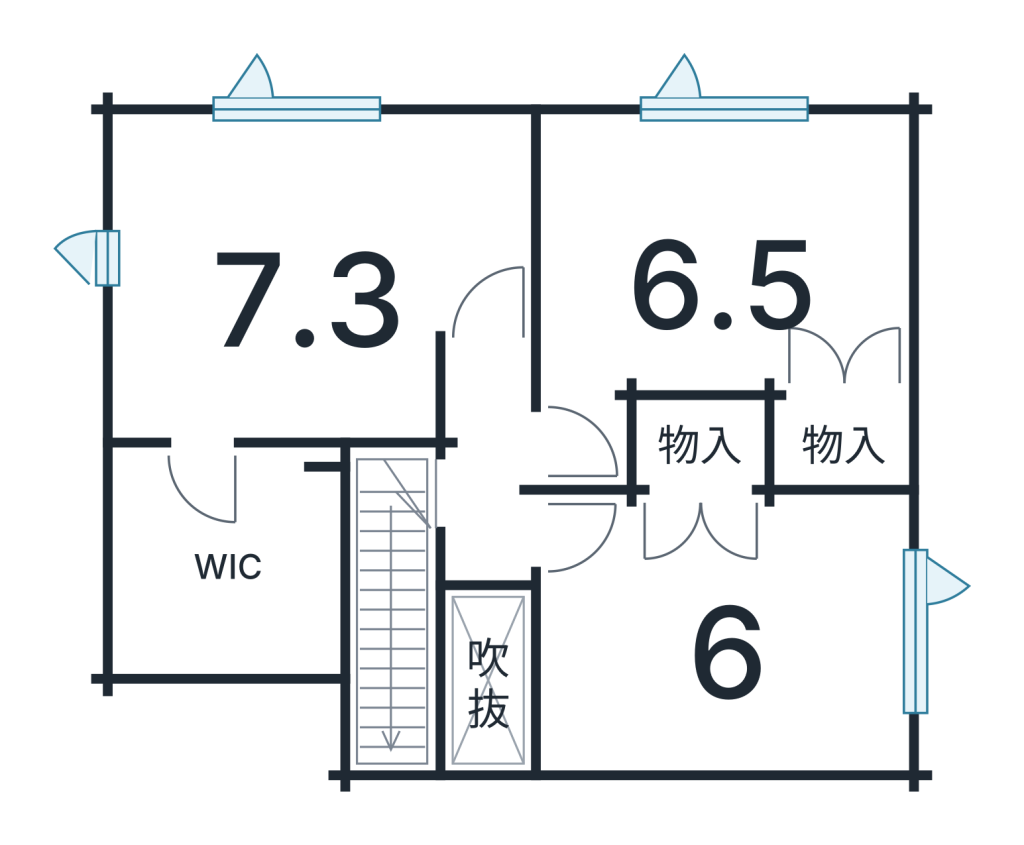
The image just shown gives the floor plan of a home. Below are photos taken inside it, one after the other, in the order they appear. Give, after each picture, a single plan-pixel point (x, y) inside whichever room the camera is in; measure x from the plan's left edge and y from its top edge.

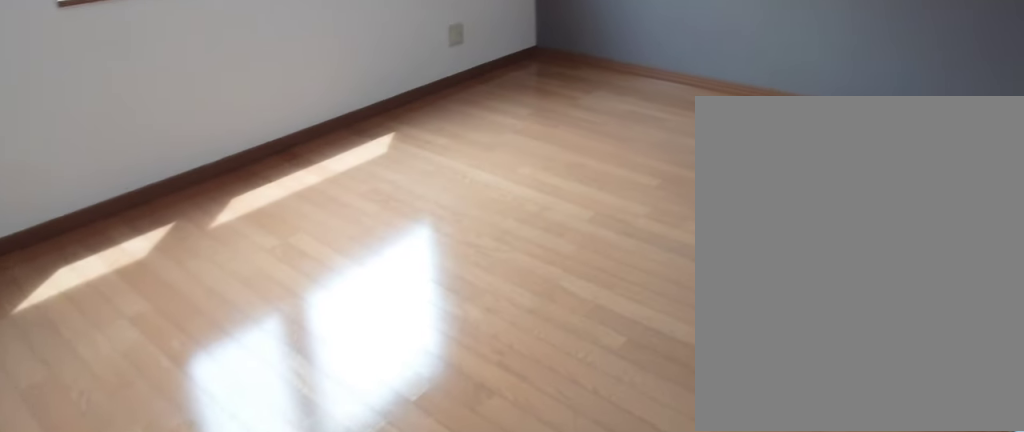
(705, 267)
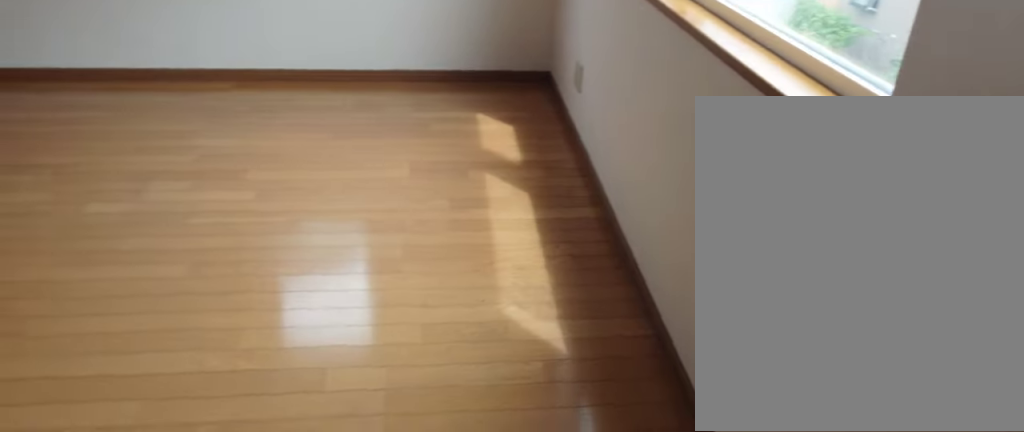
(275, 292)
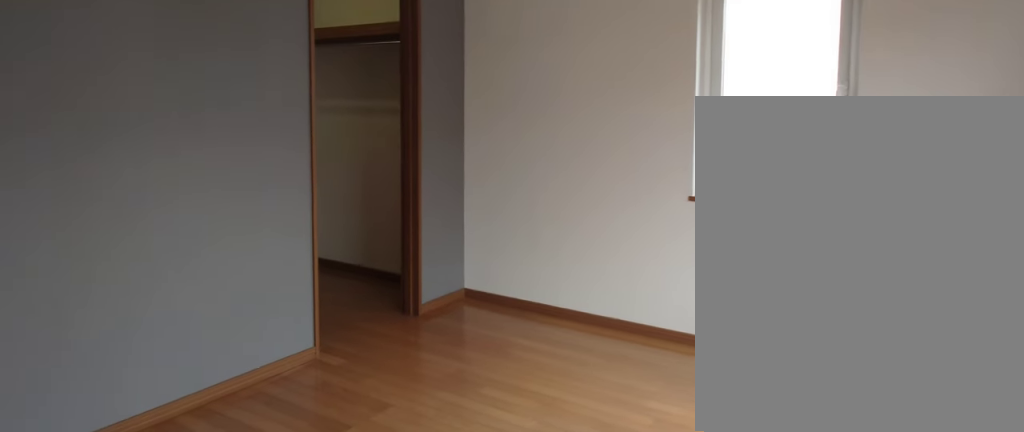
(275, 292)
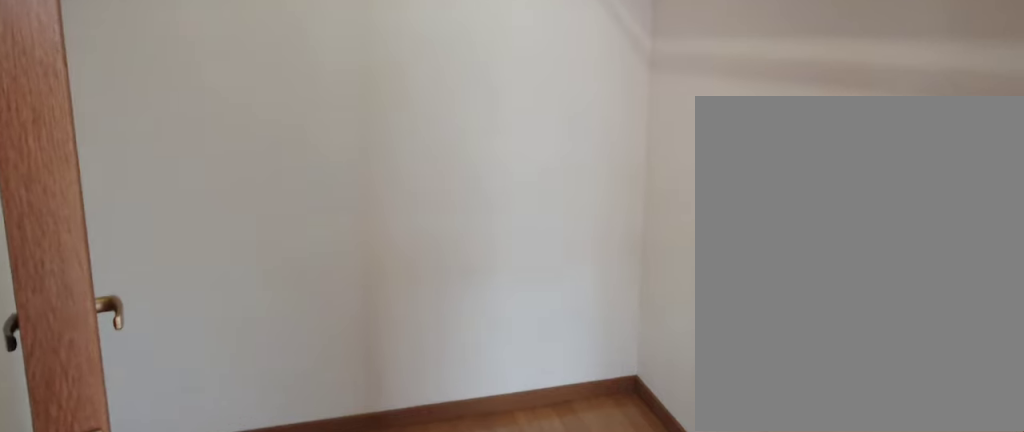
(206, 576)
